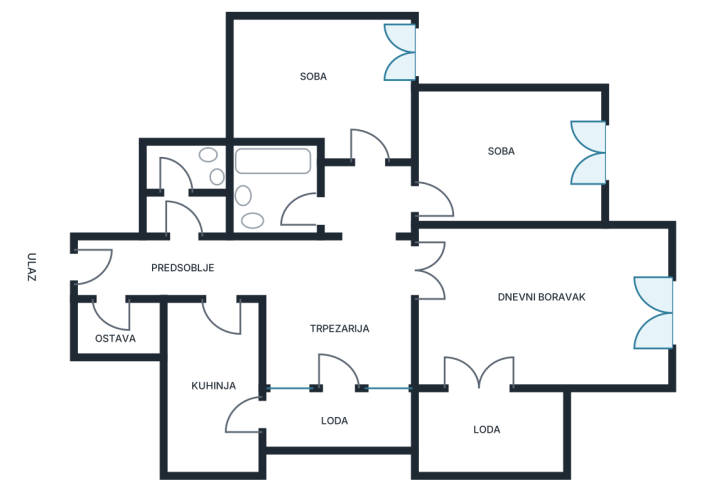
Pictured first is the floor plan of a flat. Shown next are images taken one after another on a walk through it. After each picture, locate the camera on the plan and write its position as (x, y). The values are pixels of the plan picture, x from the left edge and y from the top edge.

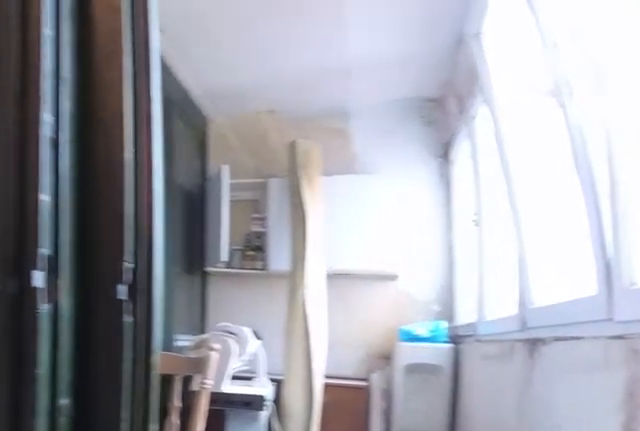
(236, 438)
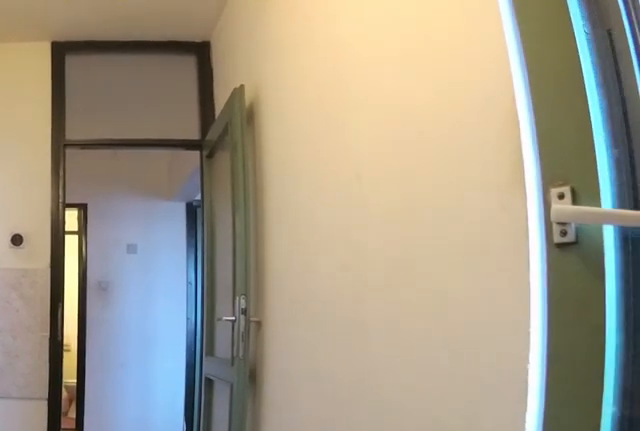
(218, 459)
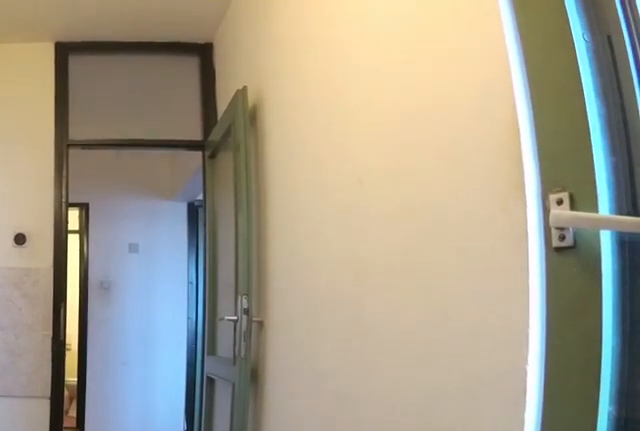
(219, 460)
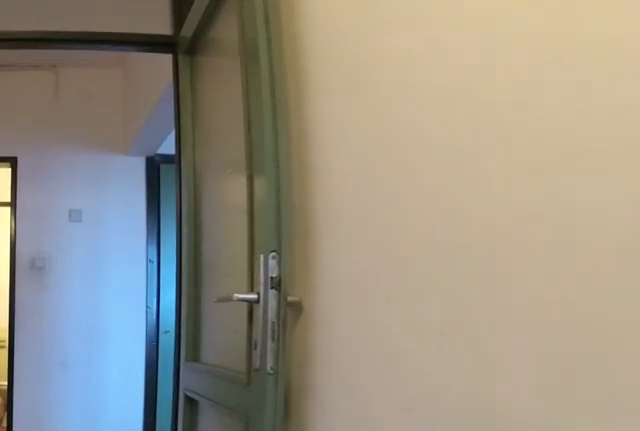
(220, 412)
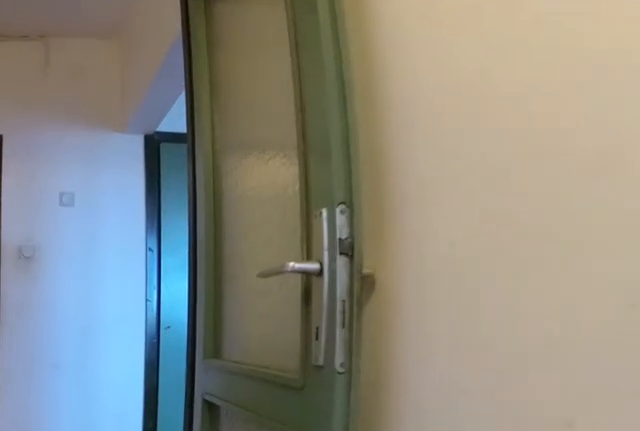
(220, 395)
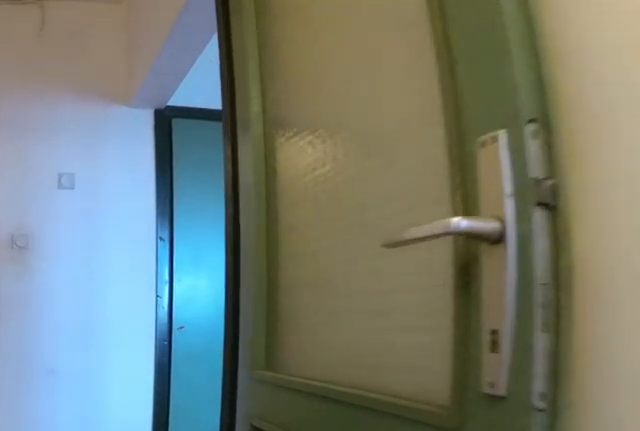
(220, 377)
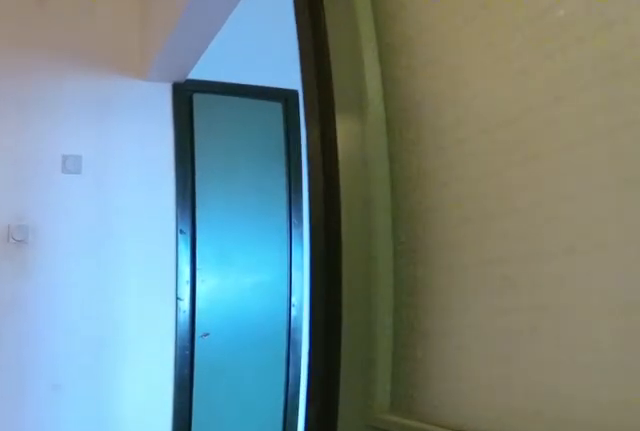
(220, 360)
